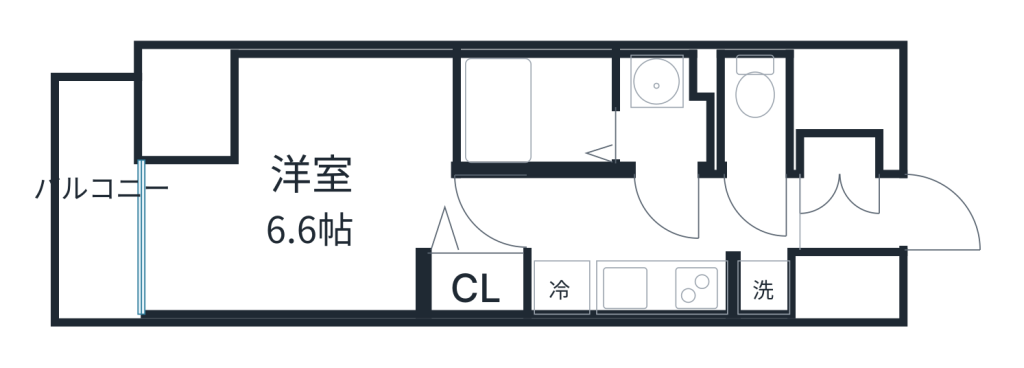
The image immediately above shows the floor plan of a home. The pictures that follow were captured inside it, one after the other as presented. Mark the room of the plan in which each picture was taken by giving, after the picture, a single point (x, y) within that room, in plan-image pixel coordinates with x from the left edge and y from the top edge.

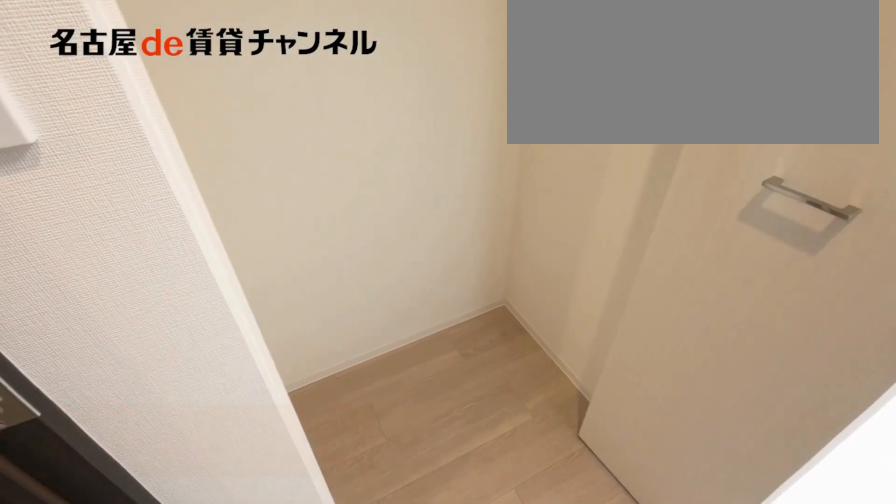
(473, 284)
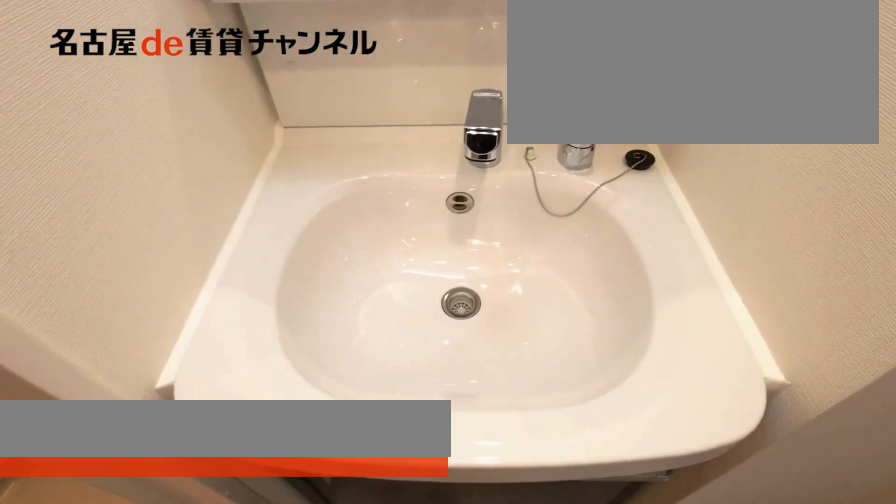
(666, 112)
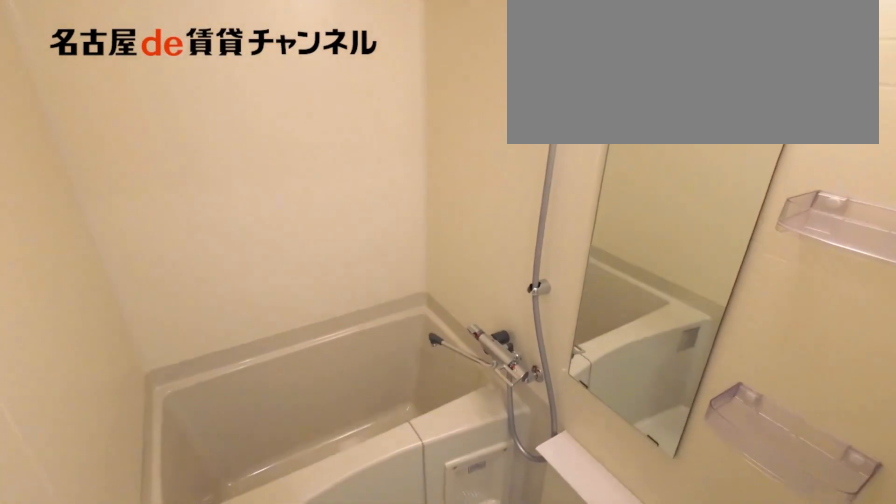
(536, 111)
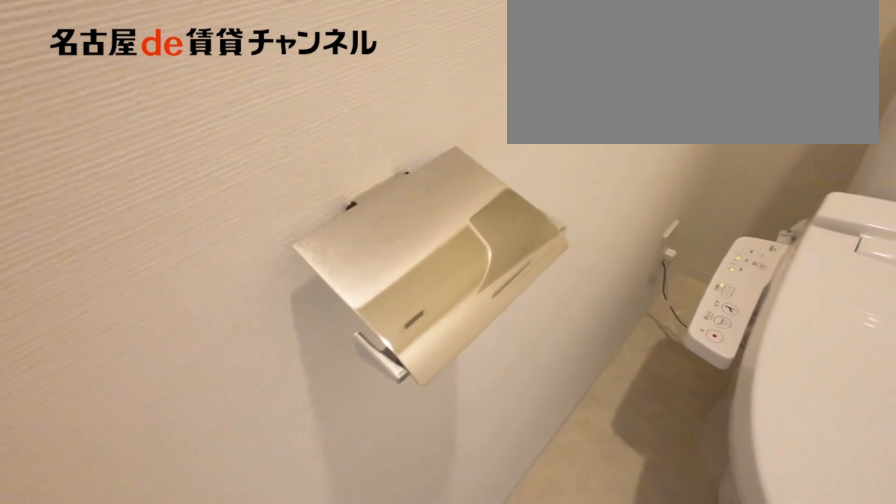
(751, 111)
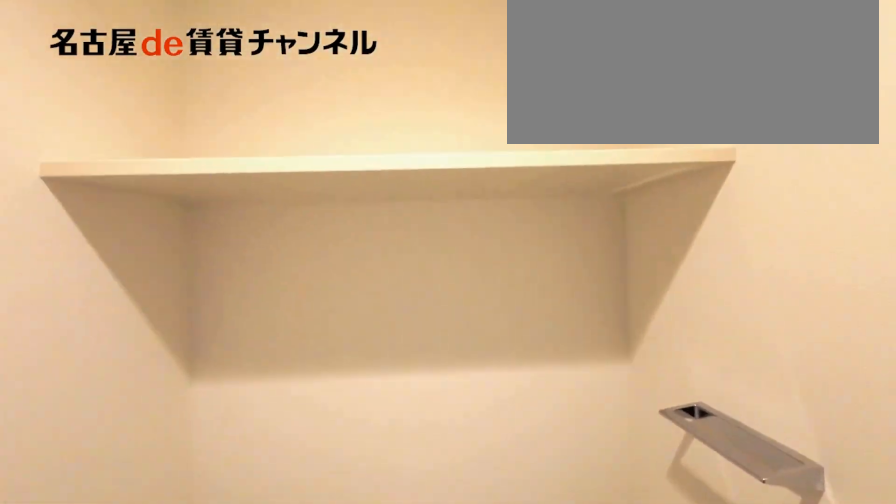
(751, 111)
